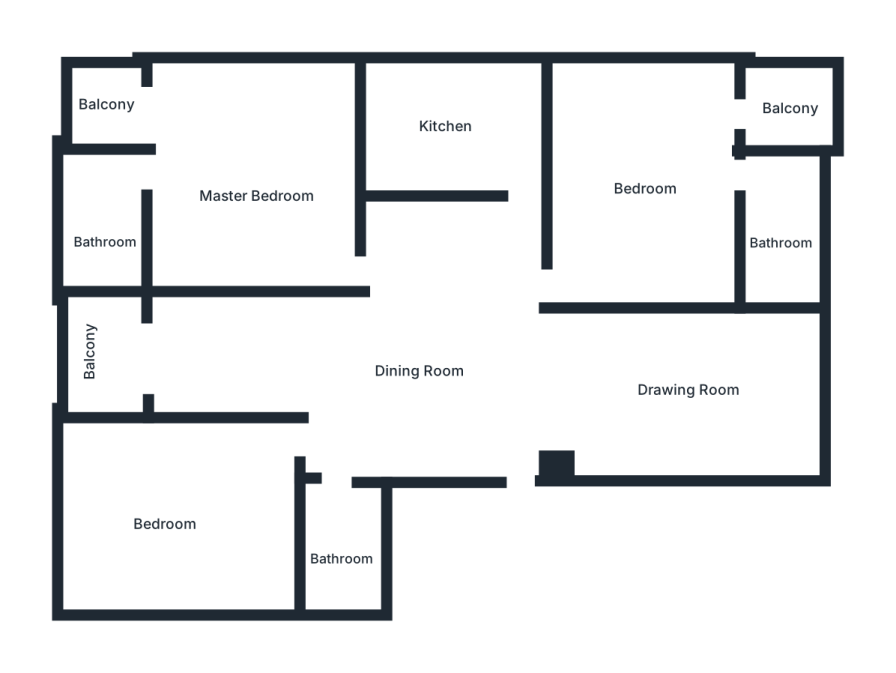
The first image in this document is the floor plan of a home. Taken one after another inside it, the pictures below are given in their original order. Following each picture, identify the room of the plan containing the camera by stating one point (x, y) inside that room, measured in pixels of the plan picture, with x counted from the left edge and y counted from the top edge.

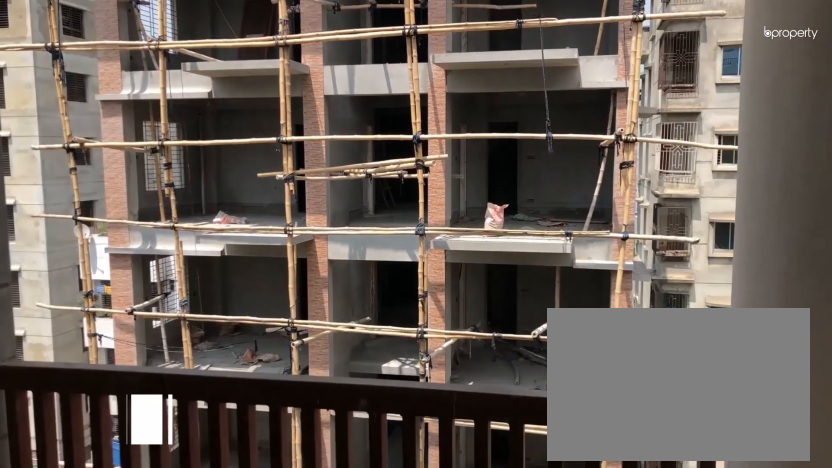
(114, 105)
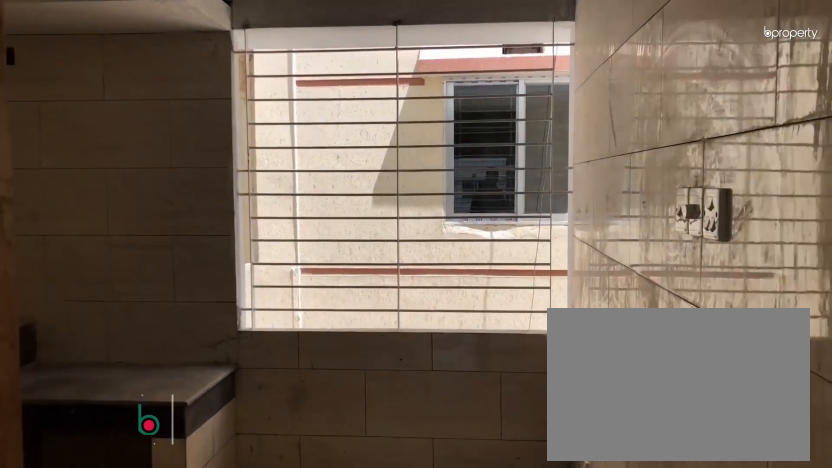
(439, 120)
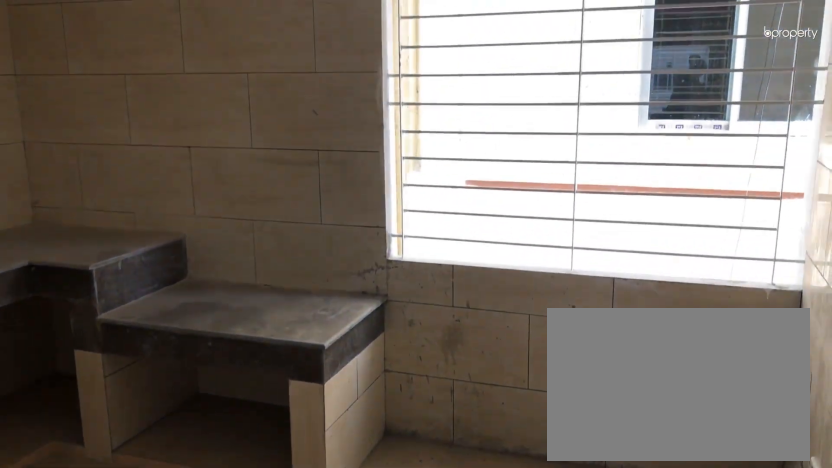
(439, 120)
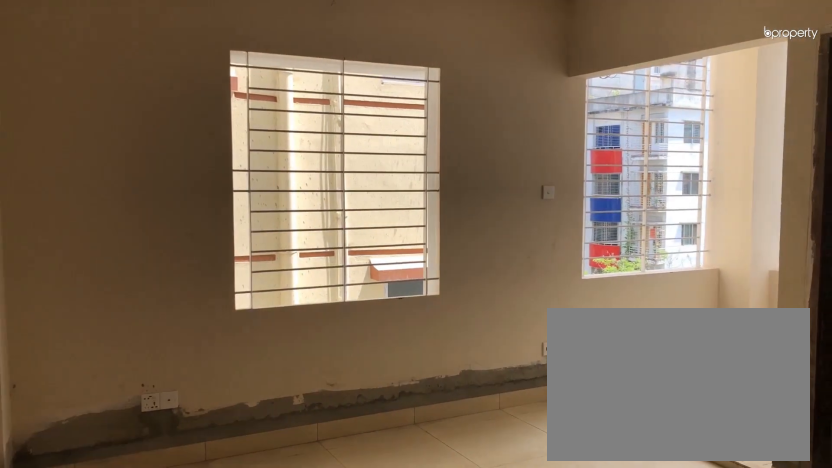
(644, 172)
